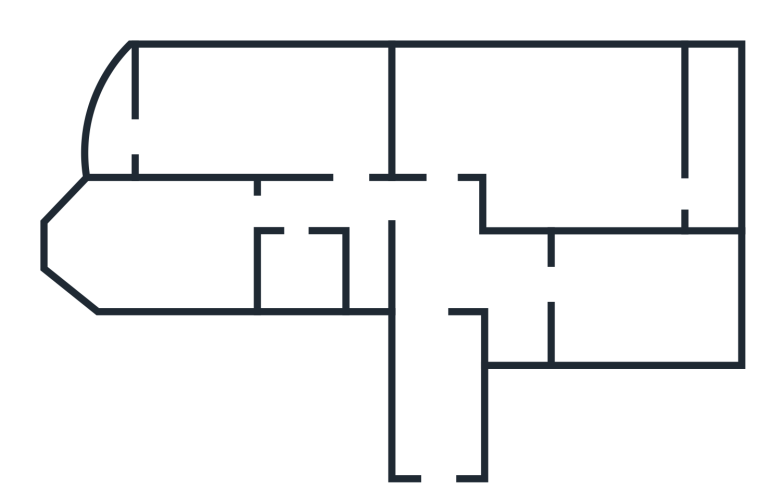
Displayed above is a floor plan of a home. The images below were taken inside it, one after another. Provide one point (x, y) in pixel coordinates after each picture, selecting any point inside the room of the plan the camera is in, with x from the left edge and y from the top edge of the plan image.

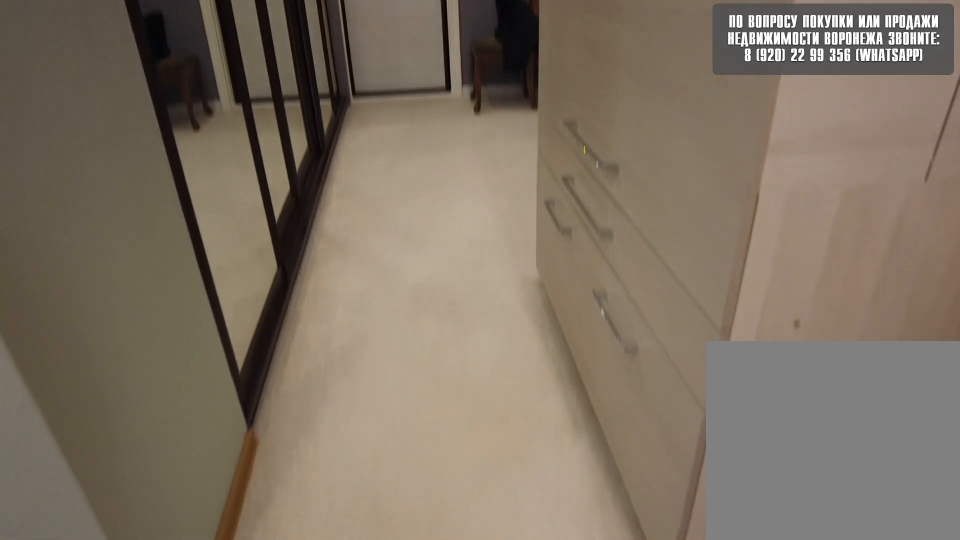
(443, 455)
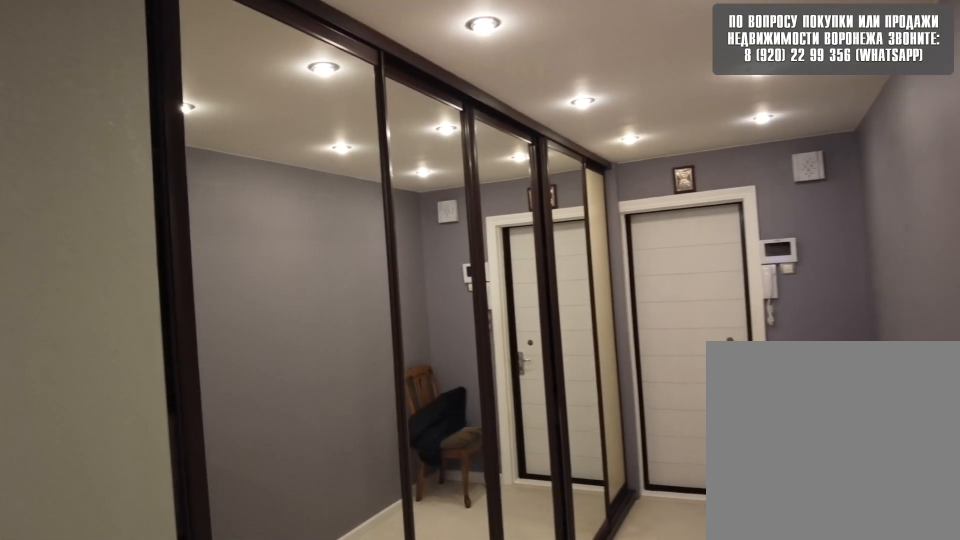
(443, 280)
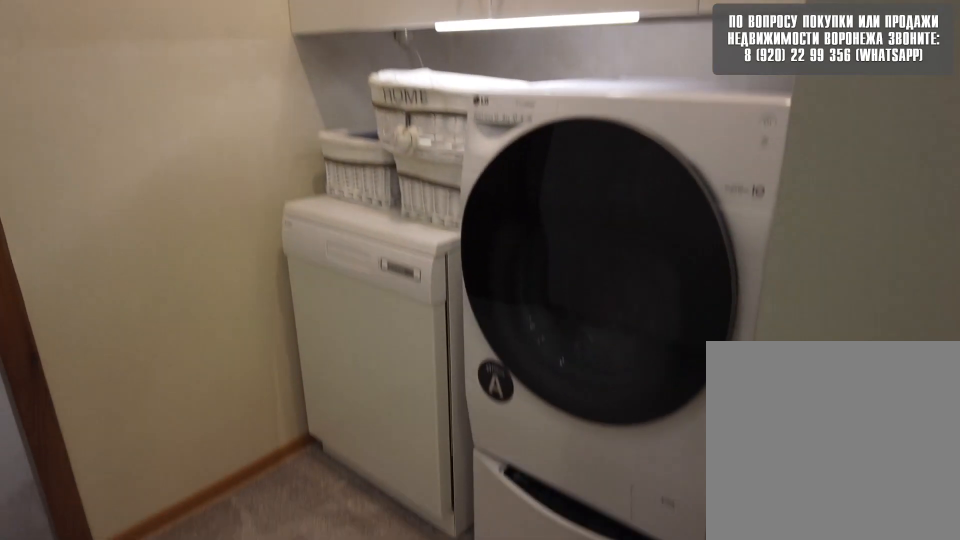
(525, 287)
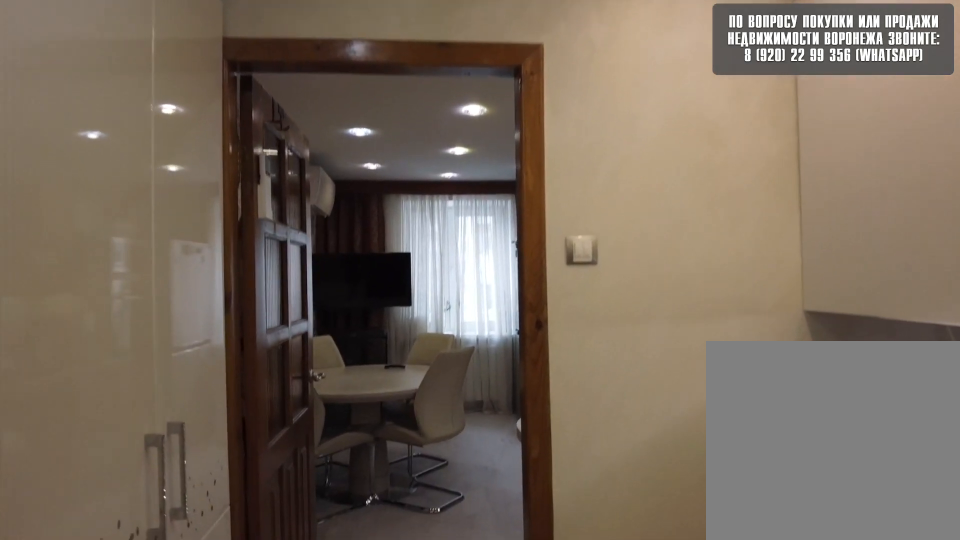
(525, 287)
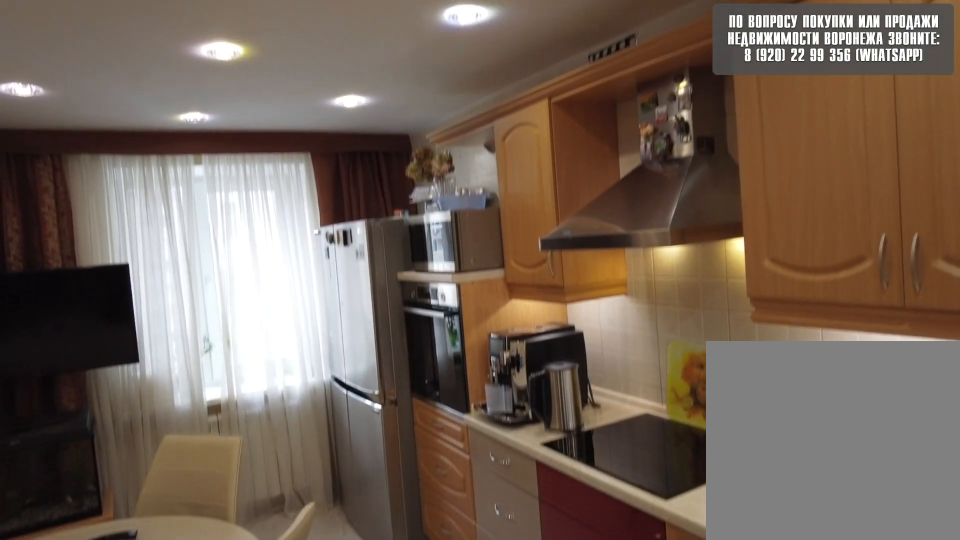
(614, 299)
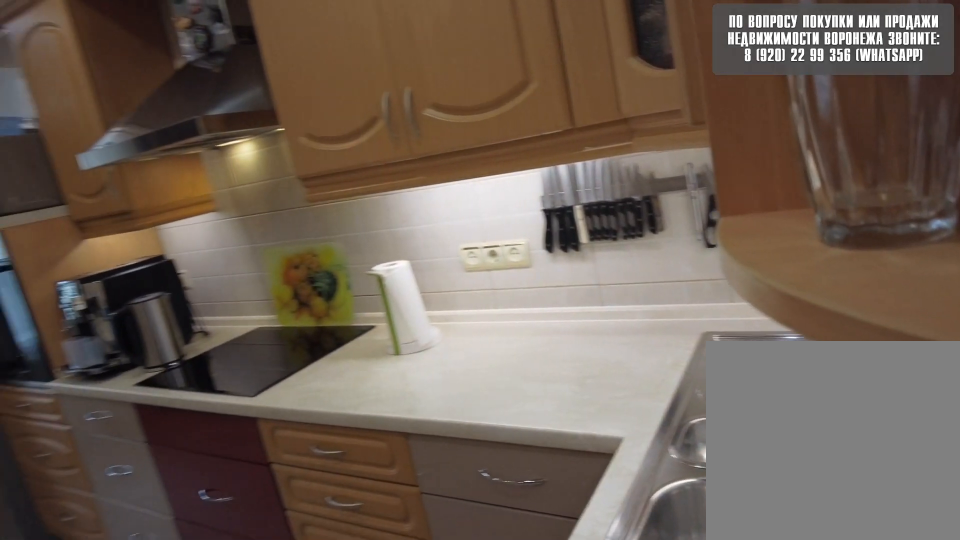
(614, 299)
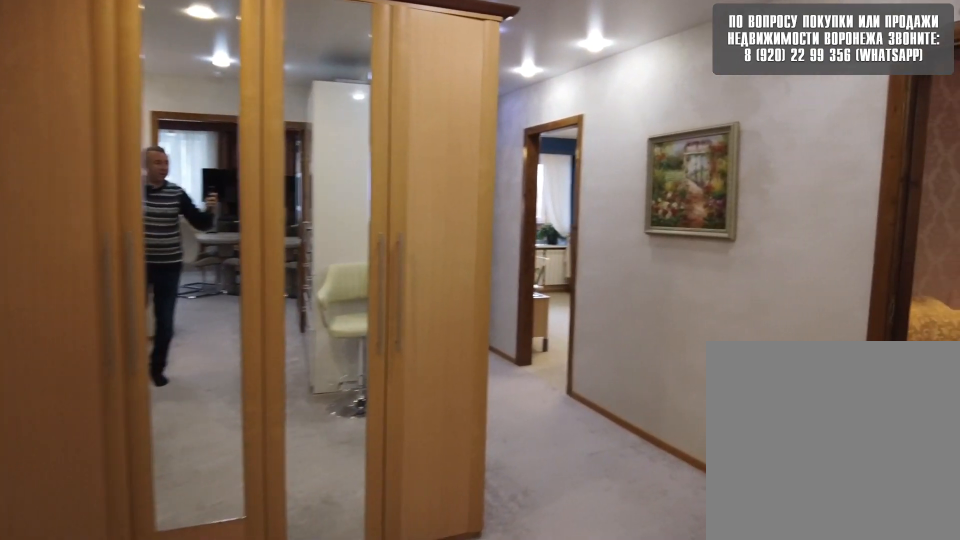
(451, 274)
